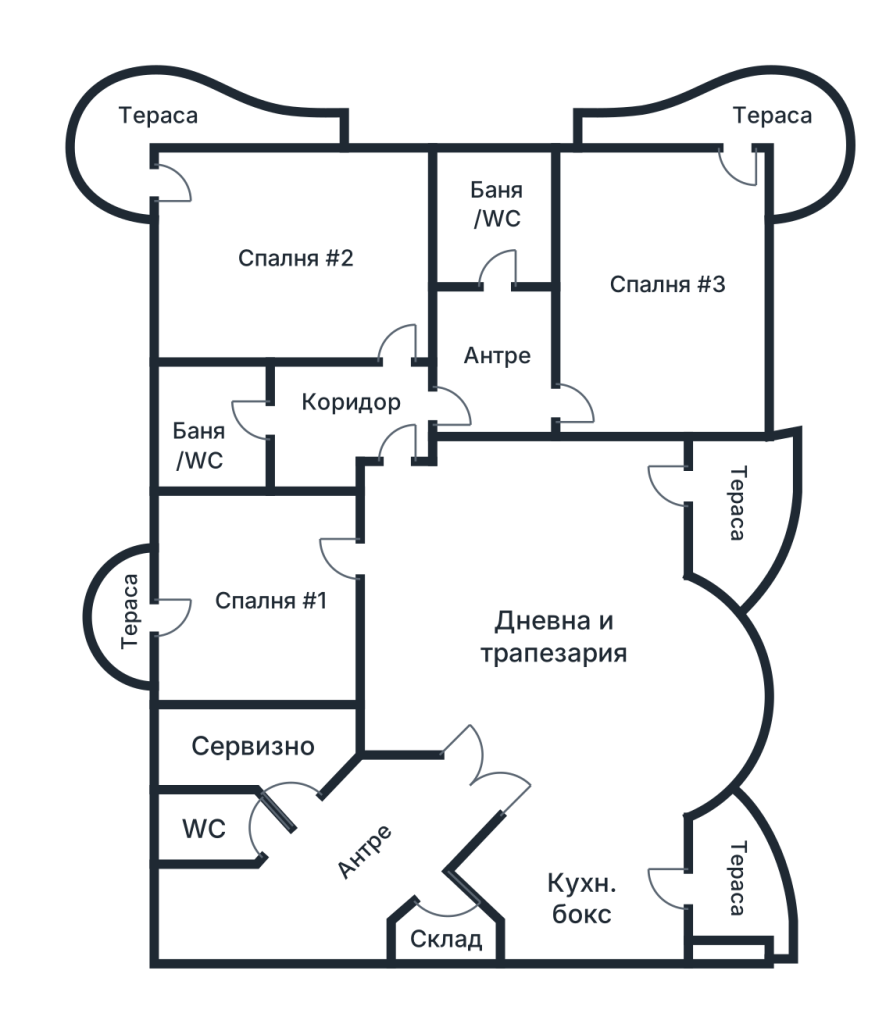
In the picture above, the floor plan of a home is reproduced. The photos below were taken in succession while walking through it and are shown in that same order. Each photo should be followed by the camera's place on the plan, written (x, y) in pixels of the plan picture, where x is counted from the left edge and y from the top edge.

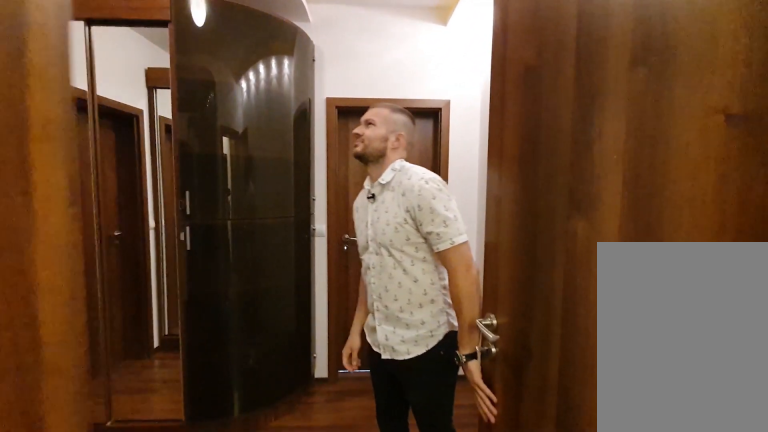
(498, 305)
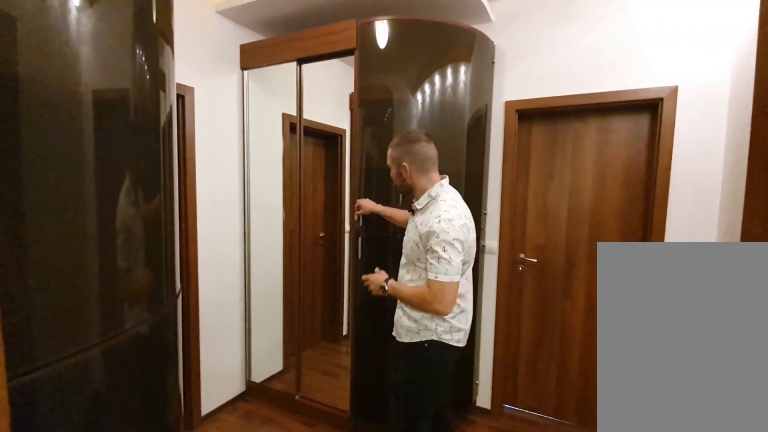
(498, 310)
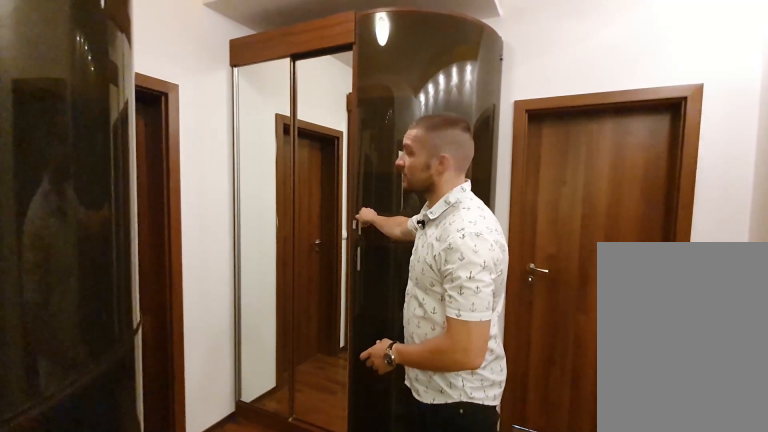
(498, 310)
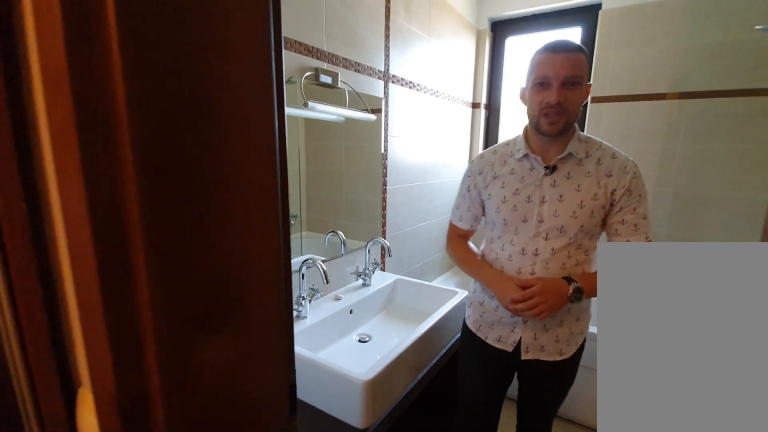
(480, 244)
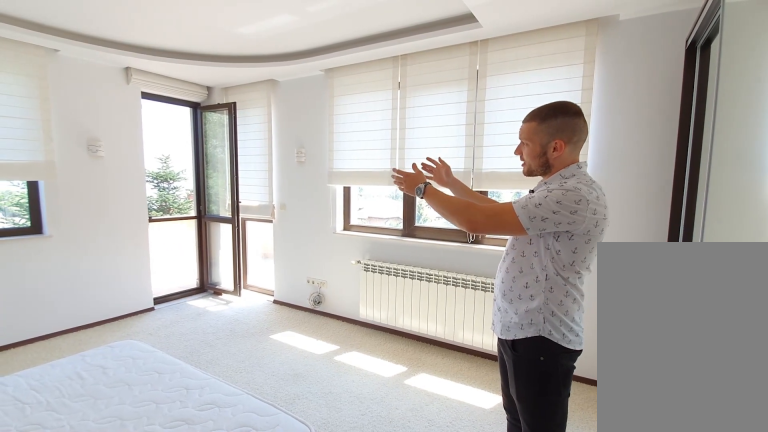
(717, 310)
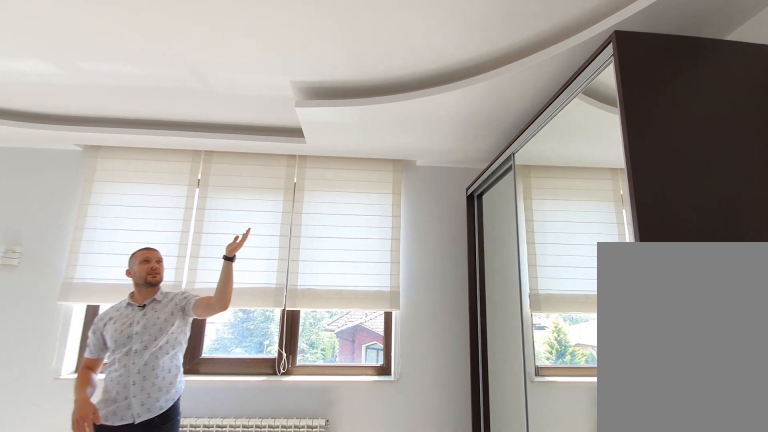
(713, 219)
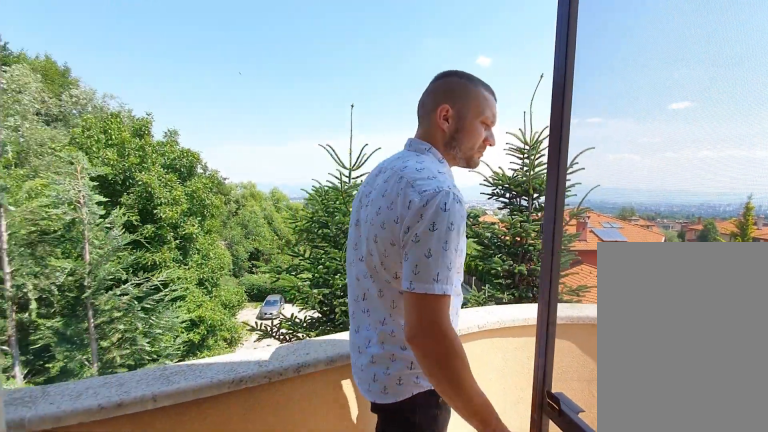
(813, 101)
